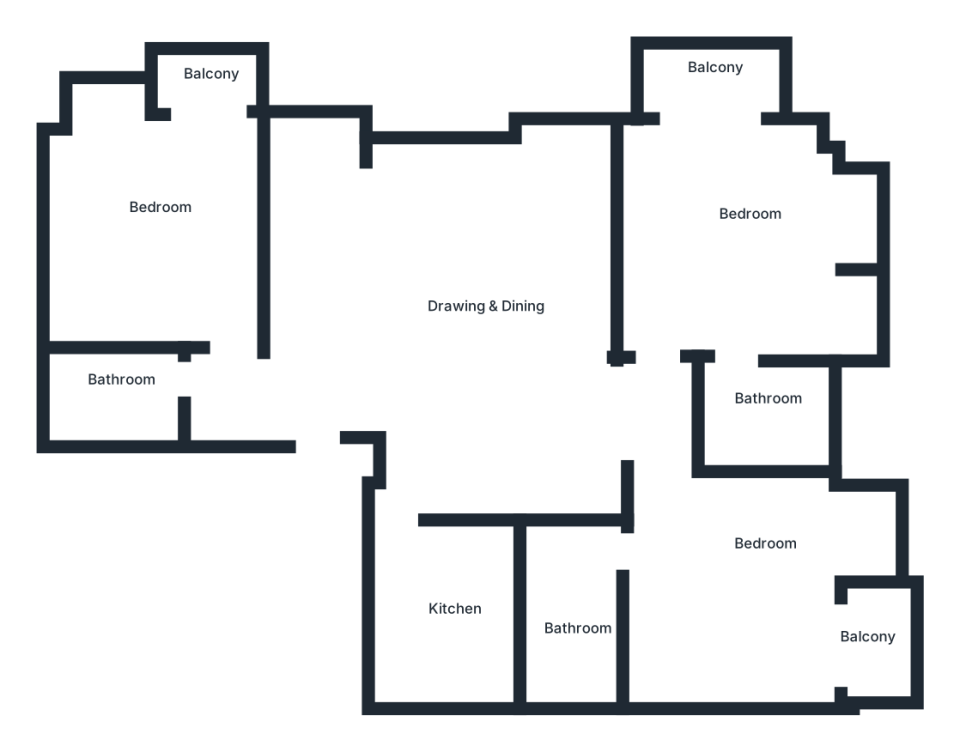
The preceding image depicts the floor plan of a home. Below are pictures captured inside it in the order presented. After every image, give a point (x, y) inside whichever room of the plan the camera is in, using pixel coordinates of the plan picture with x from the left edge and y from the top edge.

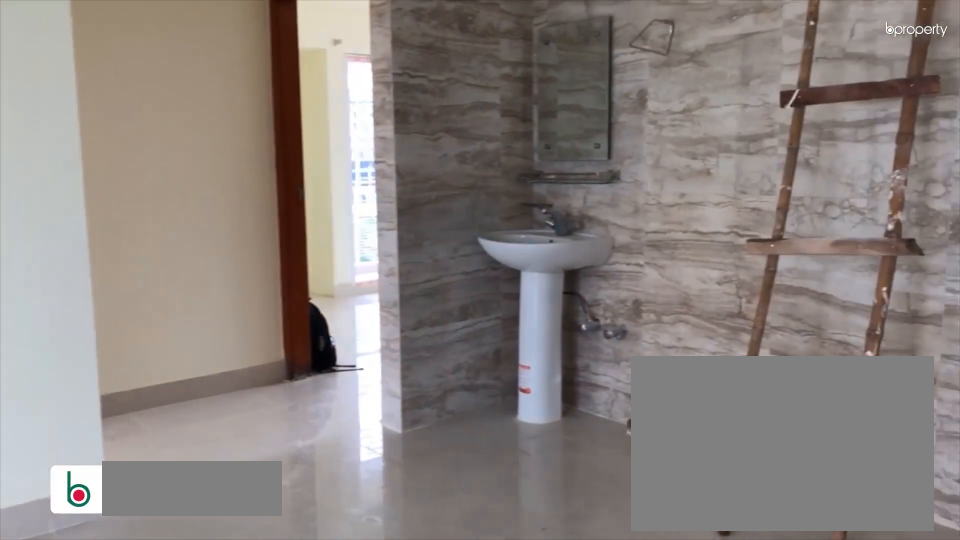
(464, 363)
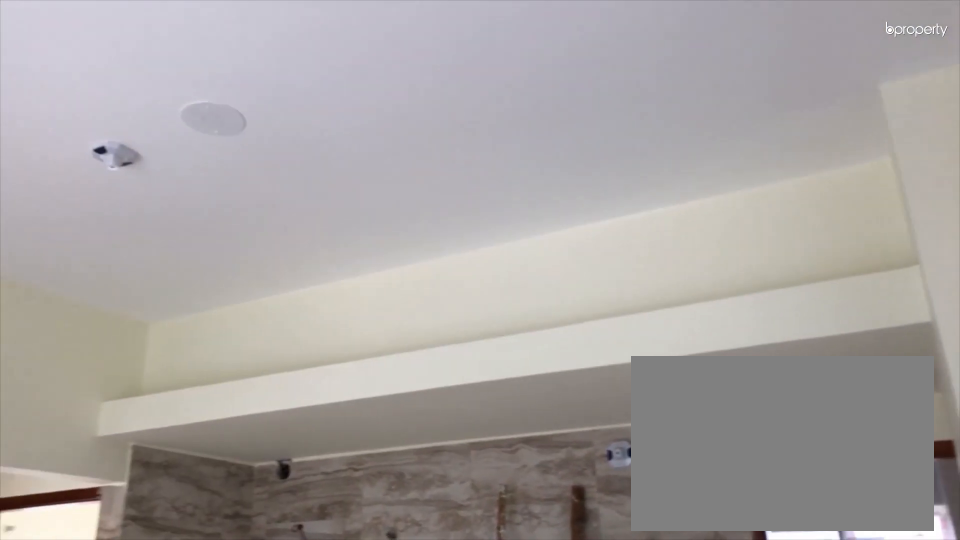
(464, 363)
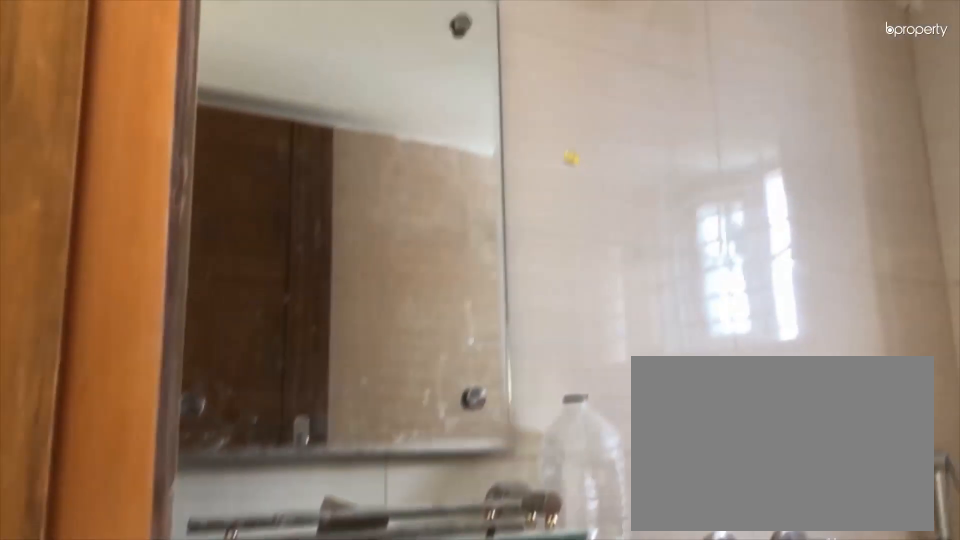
(122, 382)
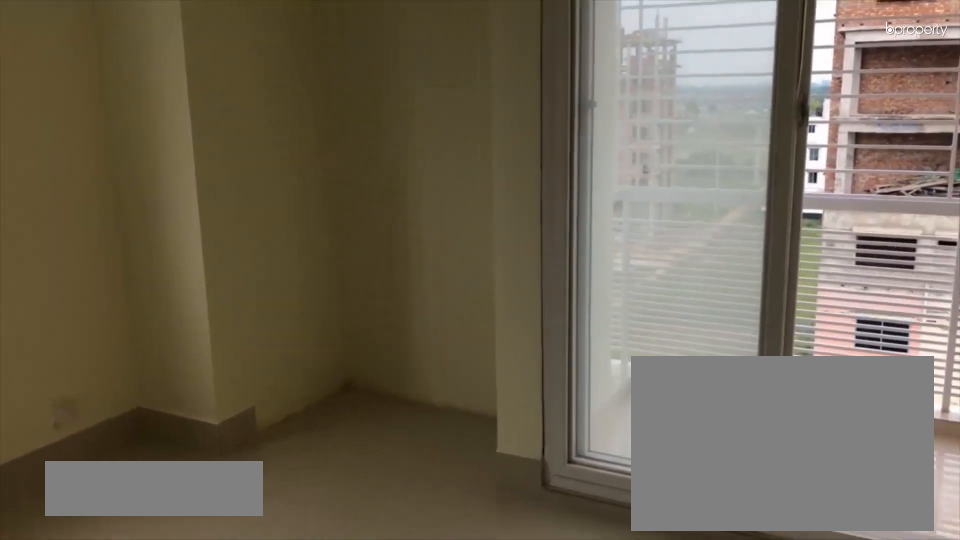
(173, 223)
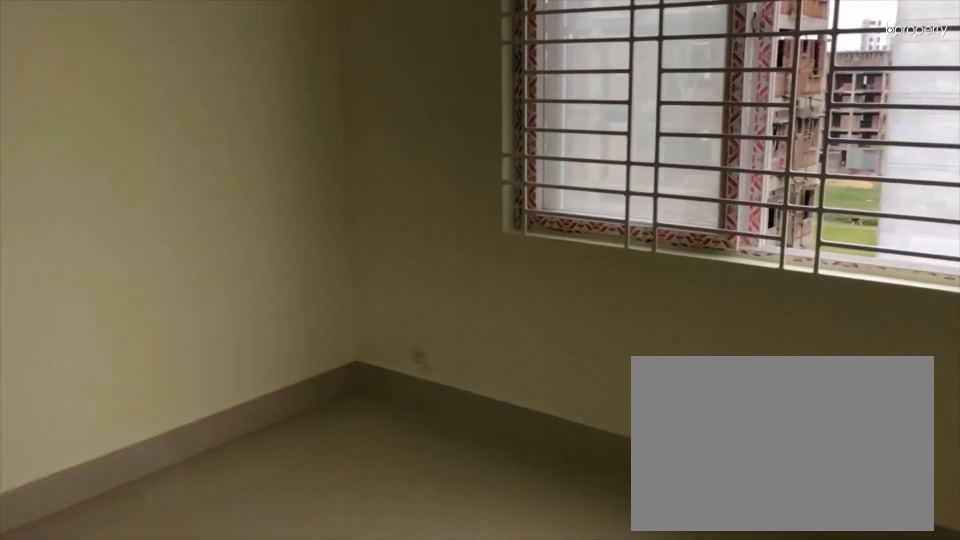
(173, 223)
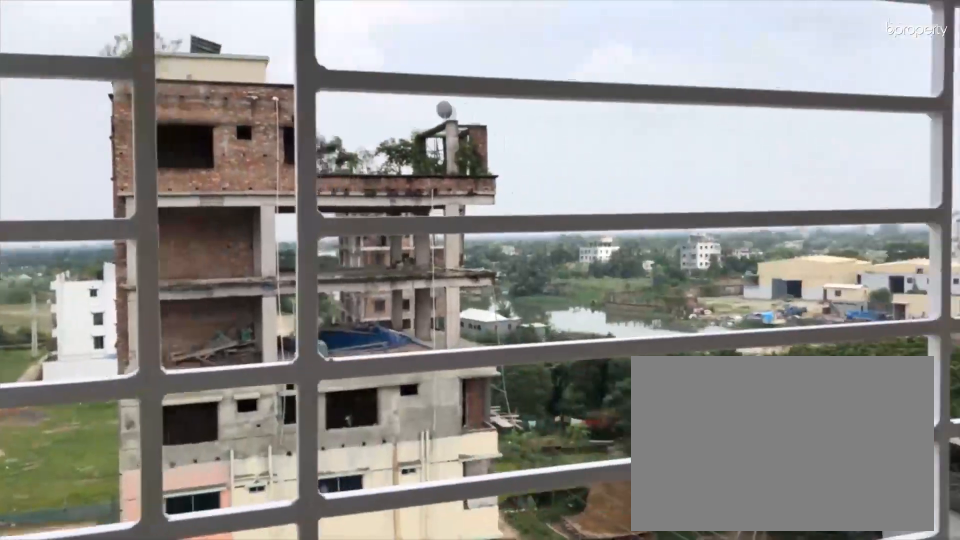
(205, 87)
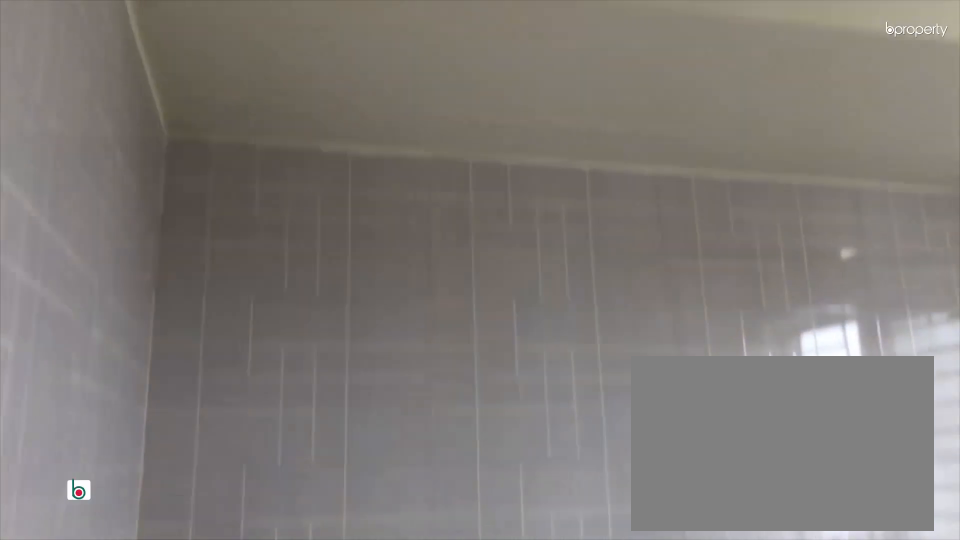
(434, 610)
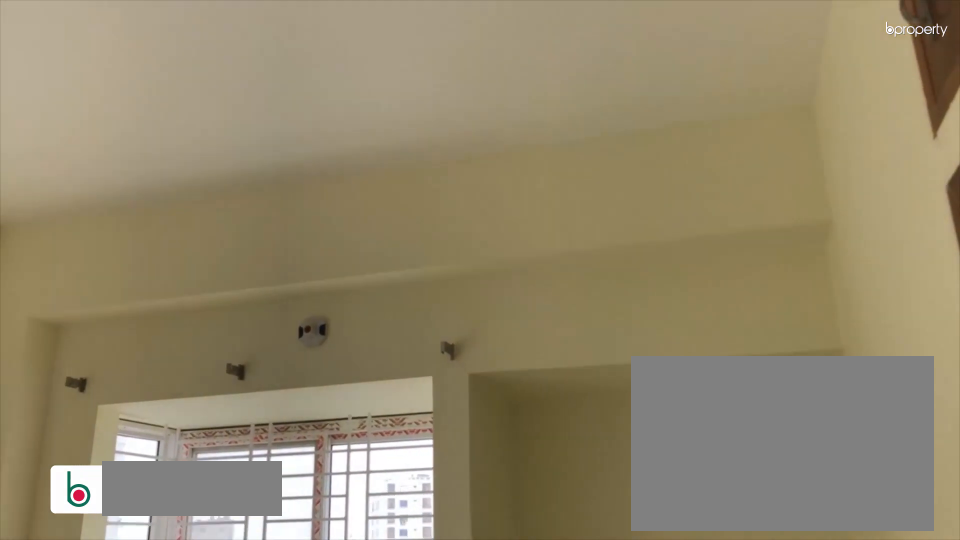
(731, 238)
